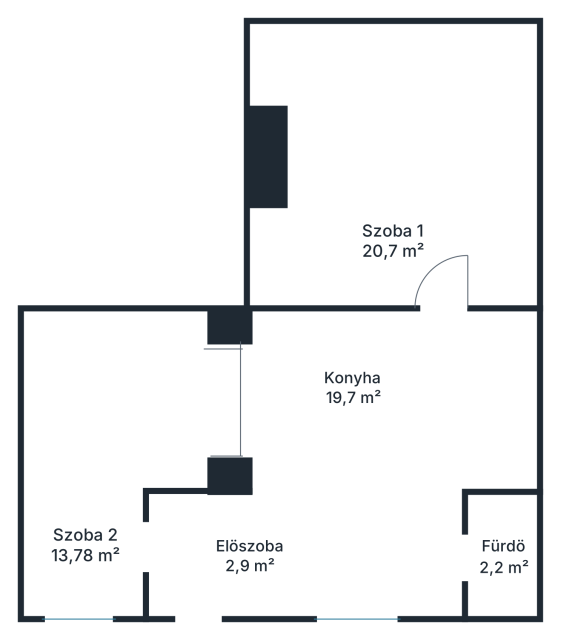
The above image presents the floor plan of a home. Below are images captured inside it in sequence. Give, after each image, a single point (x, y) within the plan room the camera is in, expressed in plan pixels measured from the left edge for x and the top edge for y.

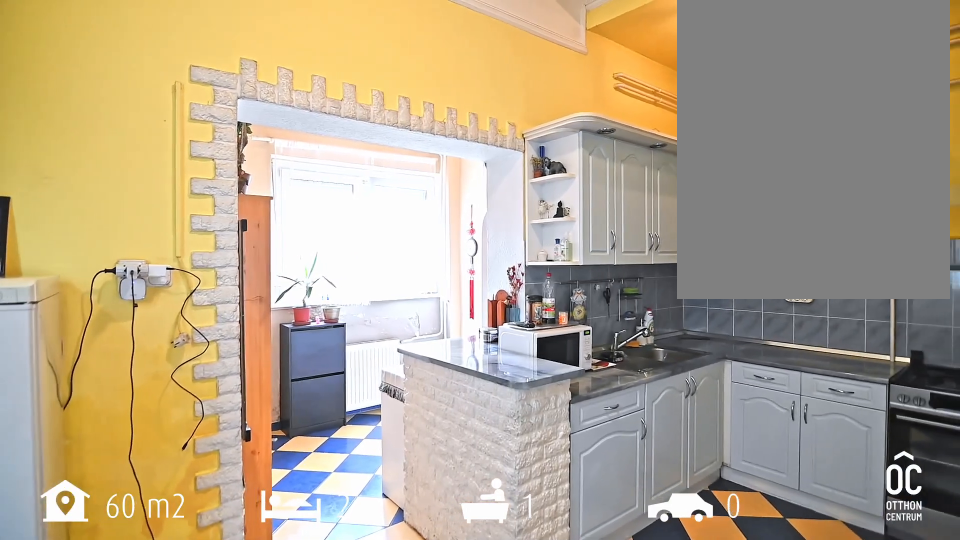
(381, 399)
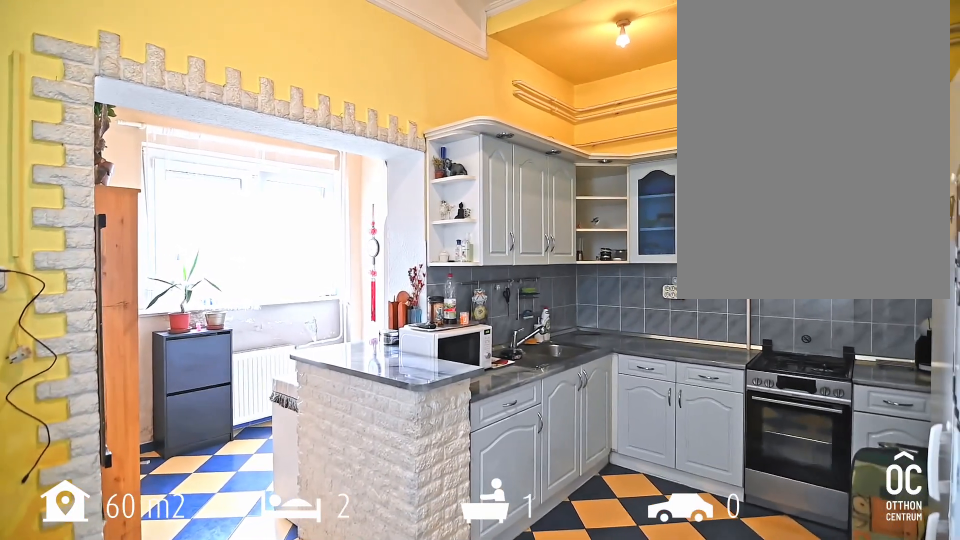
(381, 399)
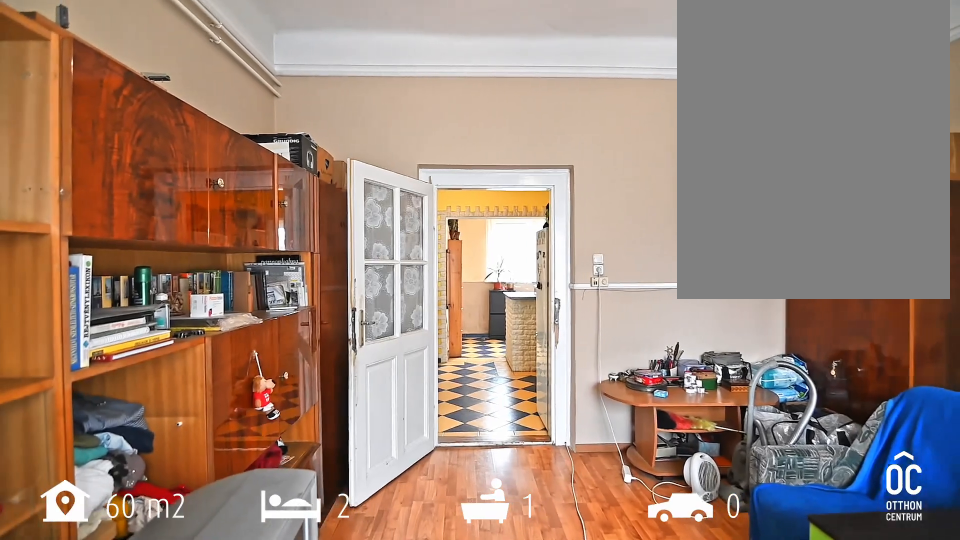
(400, 170)
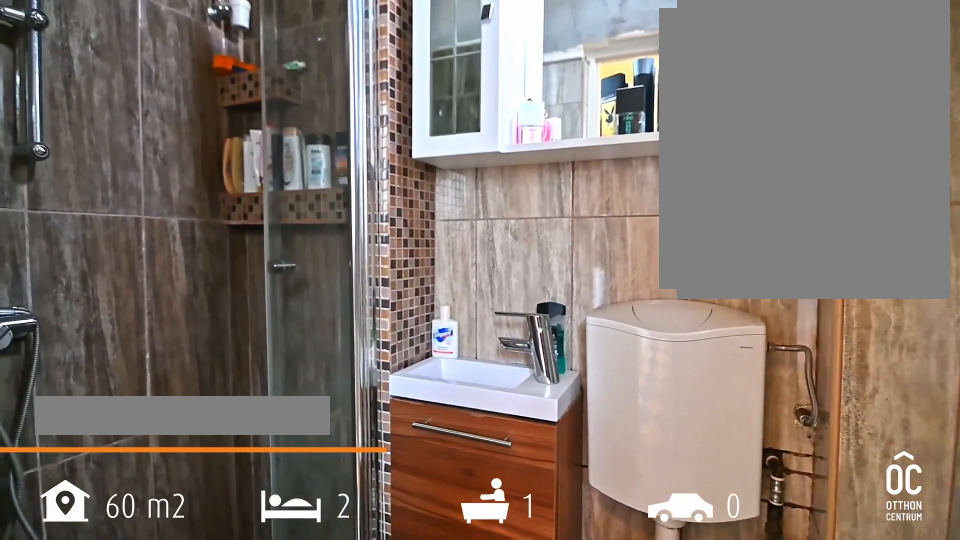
(502, 555)
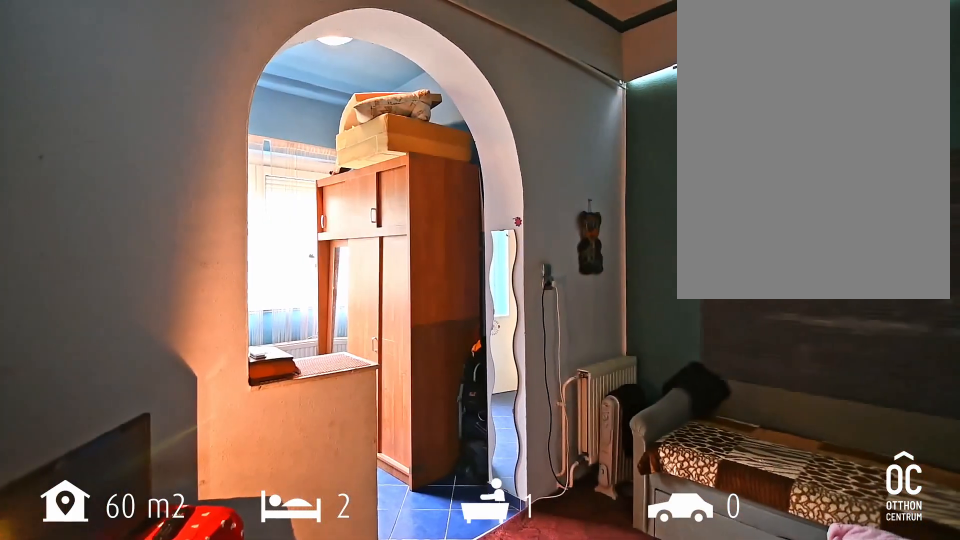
(92, 485)
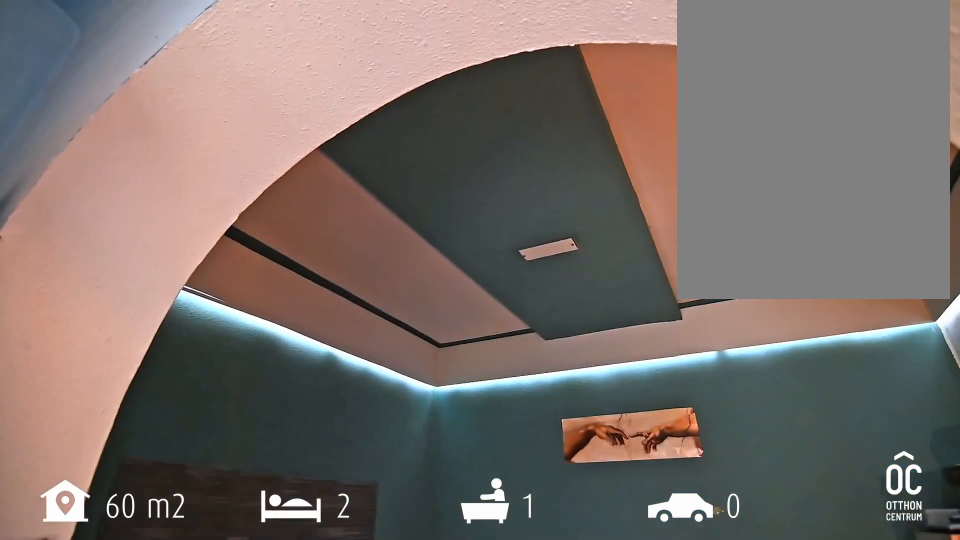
(92, 485)
